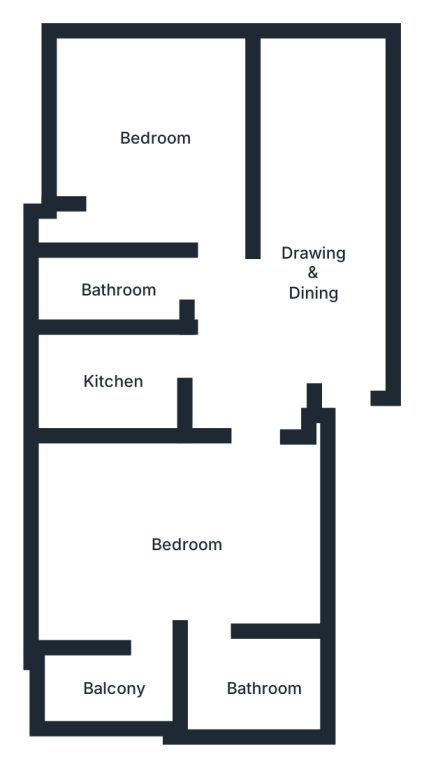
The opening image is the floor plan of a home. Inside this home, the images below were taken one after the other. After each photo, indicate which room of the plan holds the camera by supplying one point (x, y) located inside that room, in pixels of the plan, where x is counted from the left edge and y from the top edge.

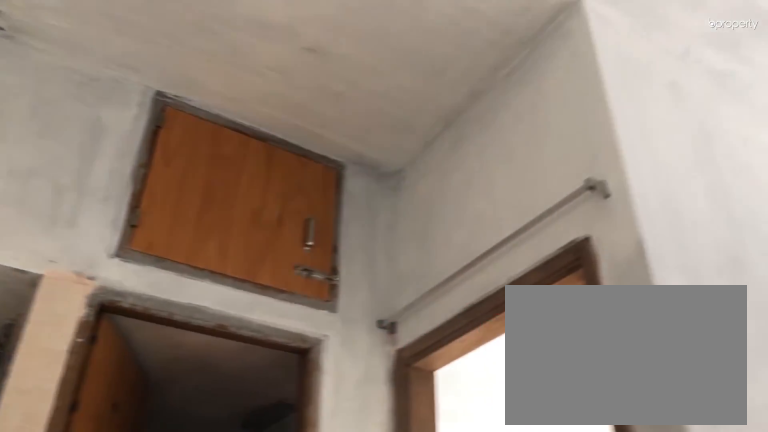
(309, 262)
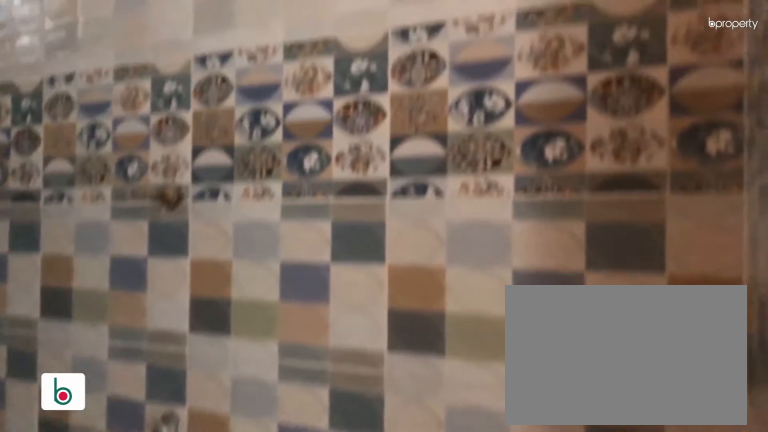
(118, 286)
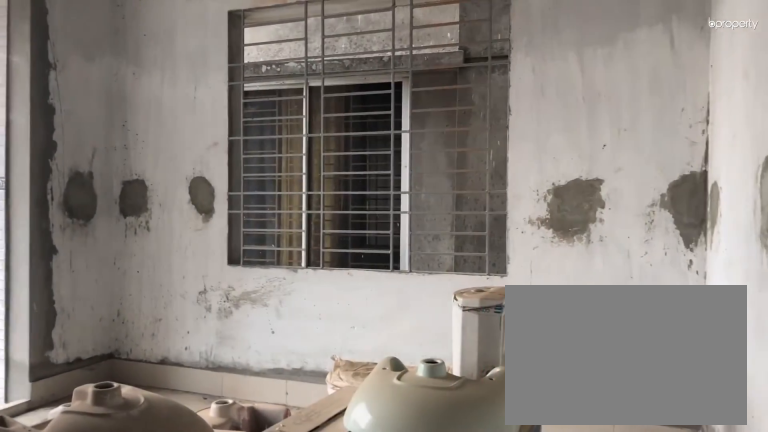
(195, 538)
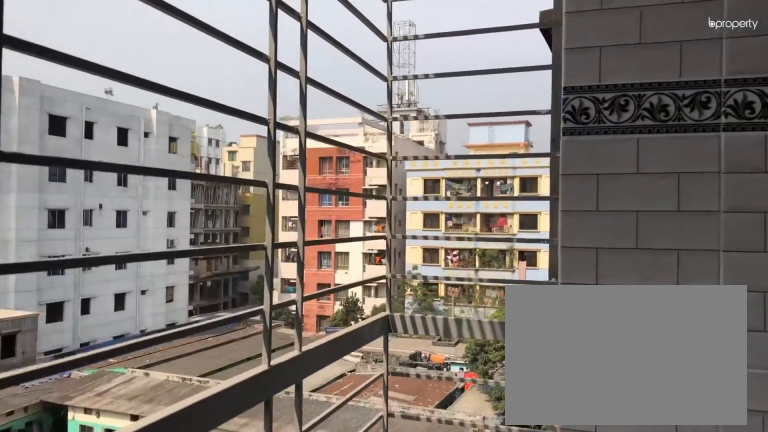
(112, 682)
